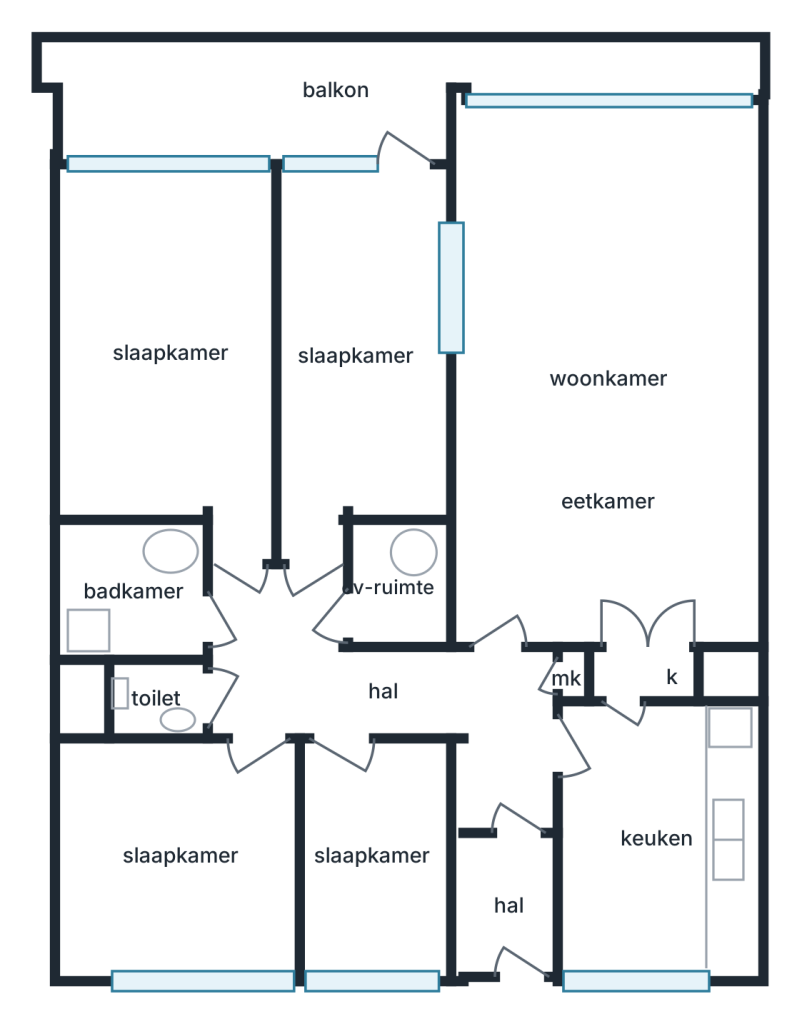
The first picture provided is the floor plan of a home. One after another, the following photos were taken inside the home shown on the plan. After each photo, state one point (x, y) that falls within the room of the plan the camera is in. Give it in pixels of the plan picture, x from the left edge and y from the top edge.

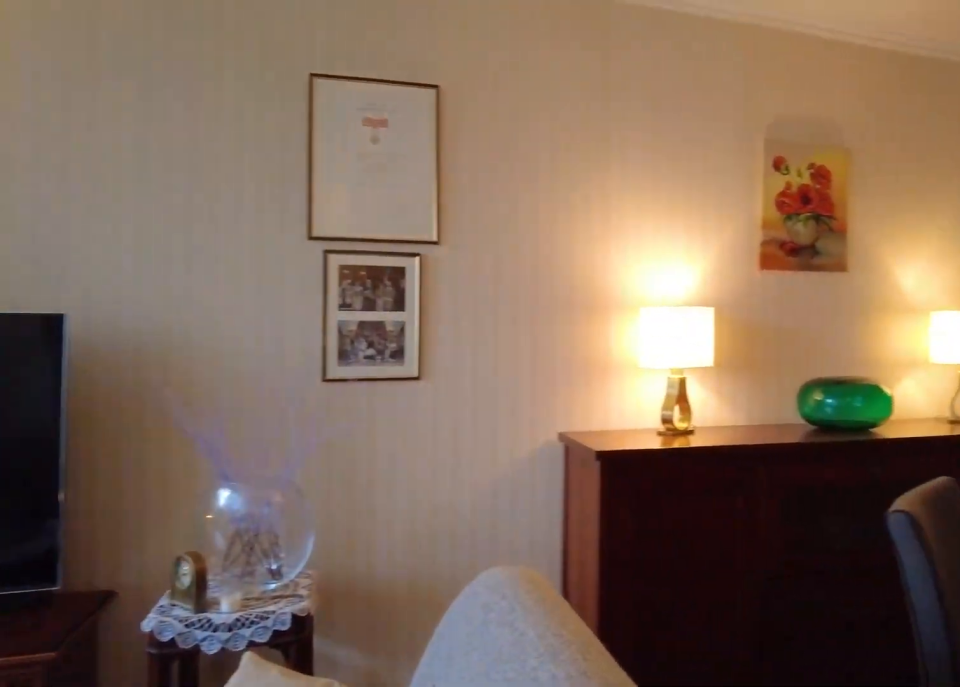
(606, 376)
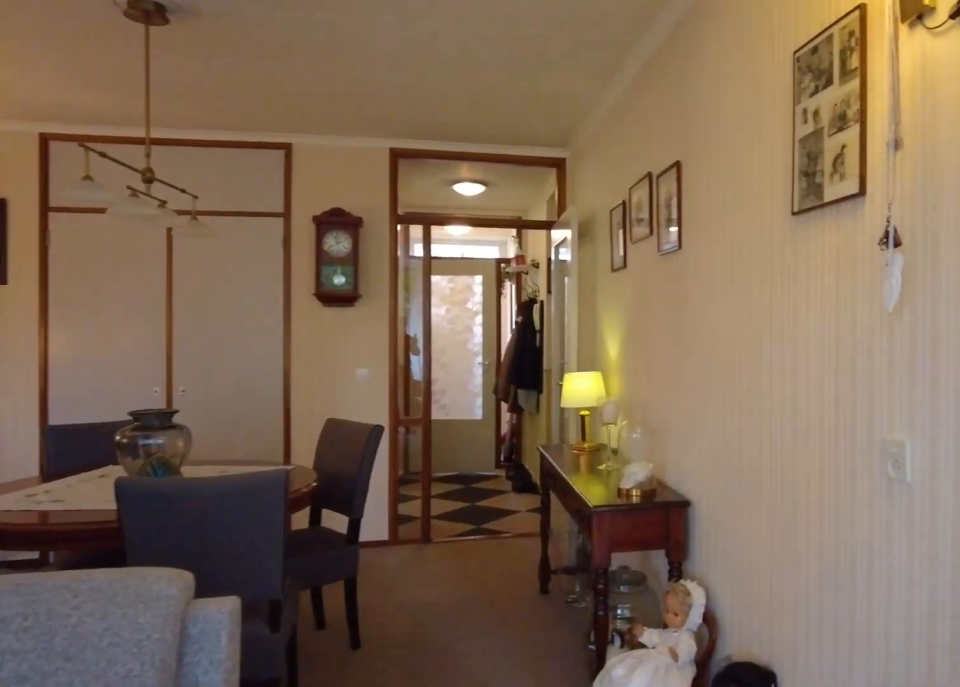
(606, 376)
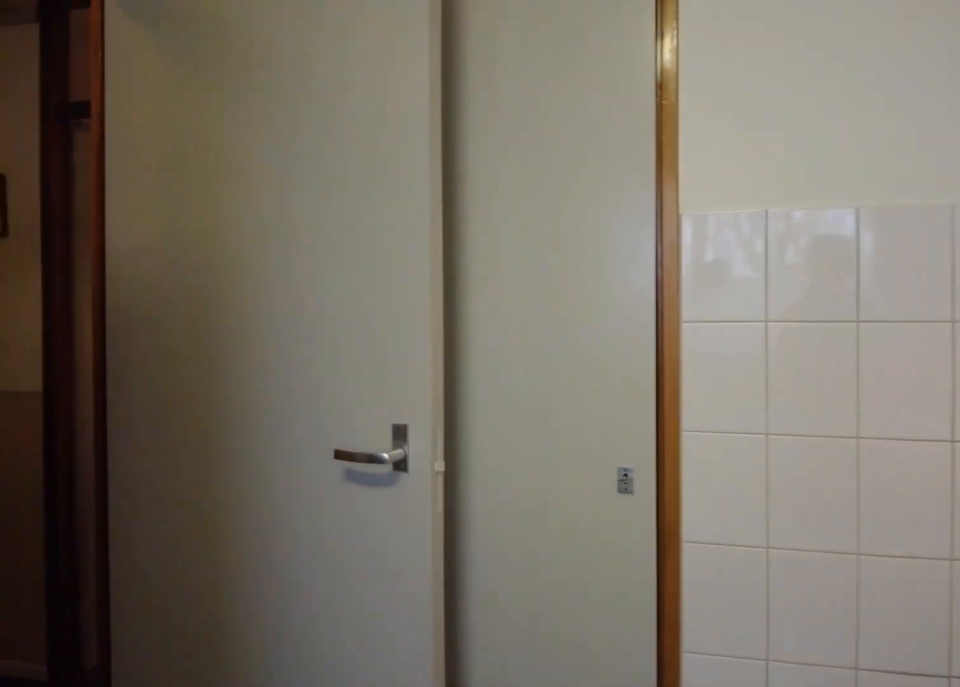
(656, 838)
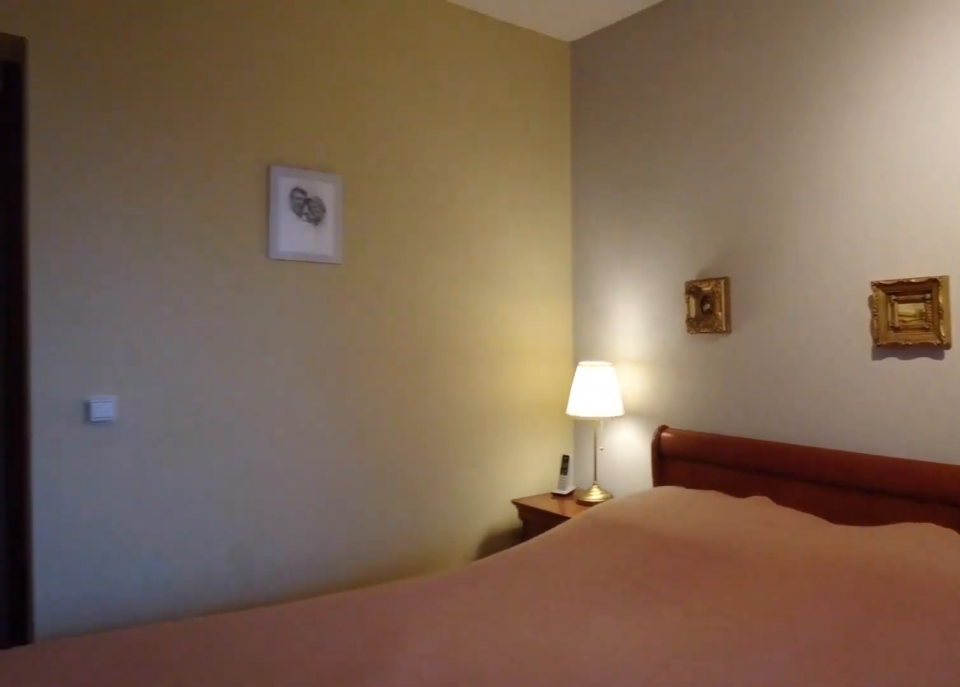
(170, 350)
